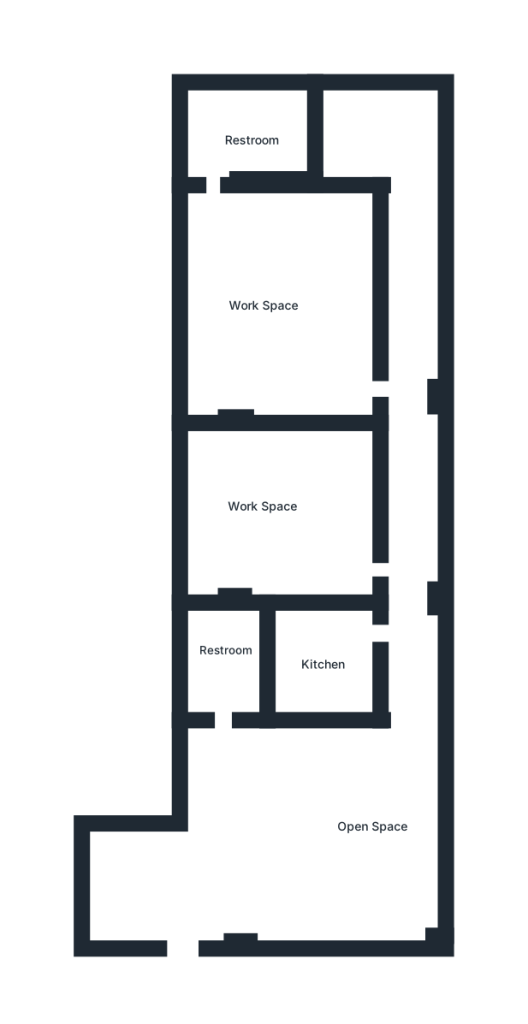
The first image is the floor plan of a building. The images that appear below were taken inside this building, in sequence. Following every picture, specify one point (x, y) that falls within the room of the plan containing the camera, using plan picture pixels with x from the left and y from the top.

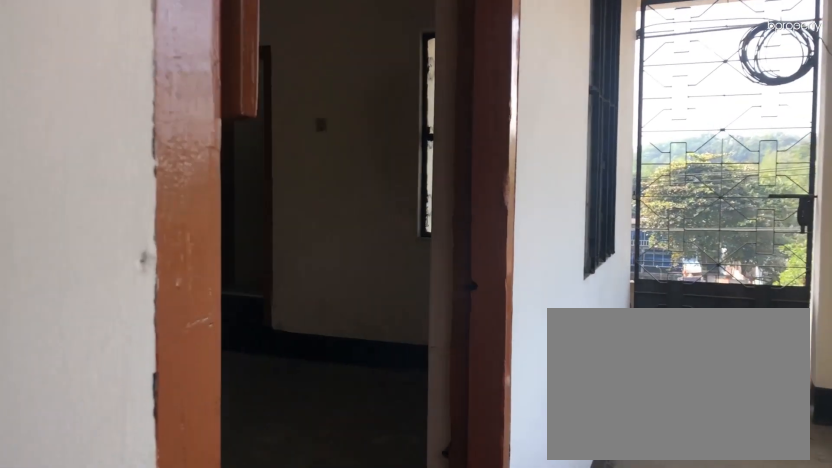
(397, 384)
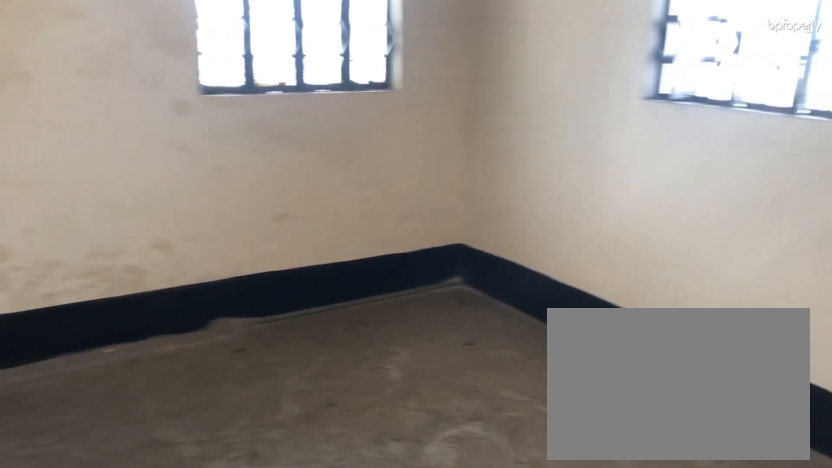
(259, 300)
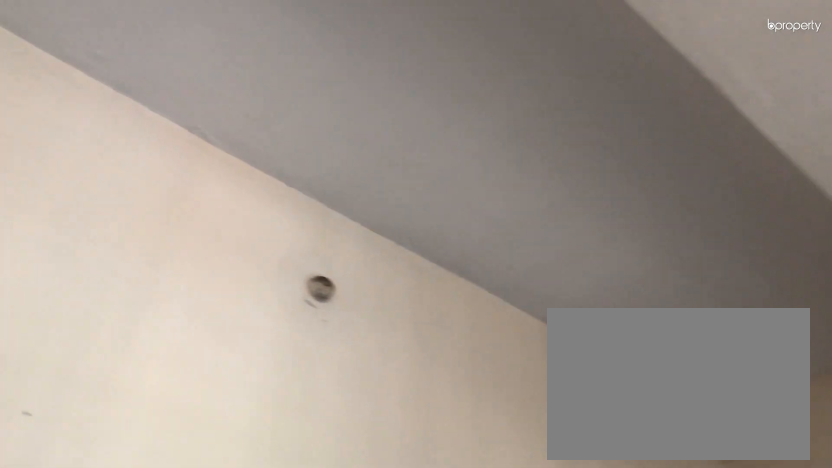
(259, 300)
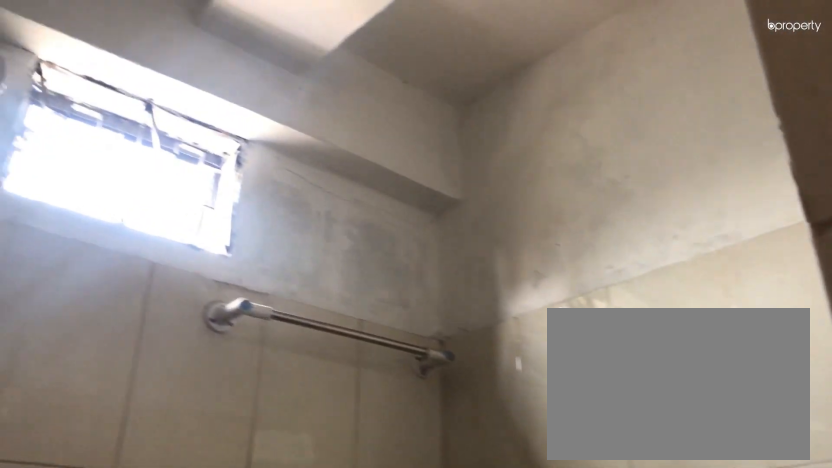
(243, 136)
